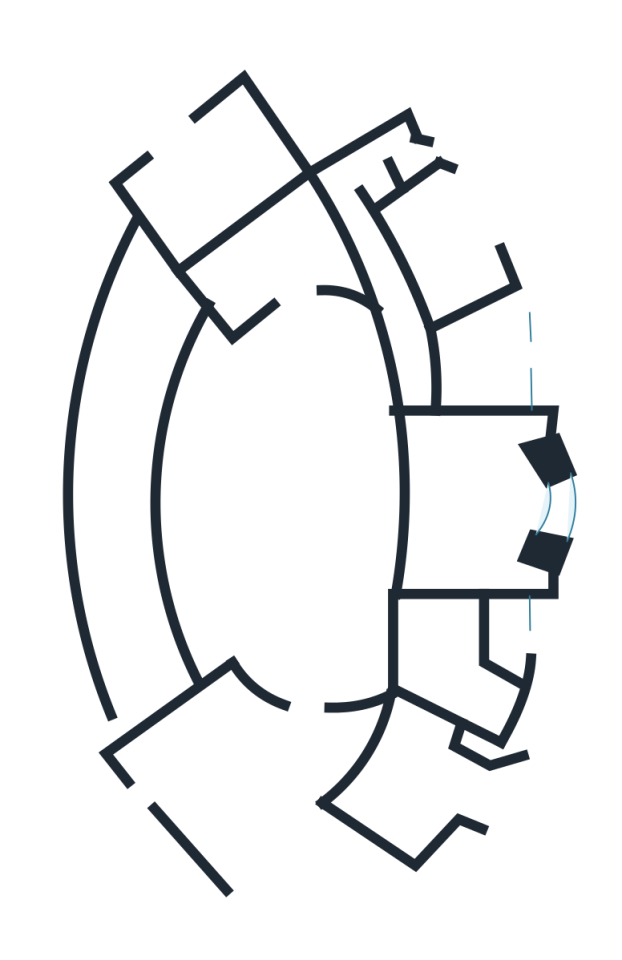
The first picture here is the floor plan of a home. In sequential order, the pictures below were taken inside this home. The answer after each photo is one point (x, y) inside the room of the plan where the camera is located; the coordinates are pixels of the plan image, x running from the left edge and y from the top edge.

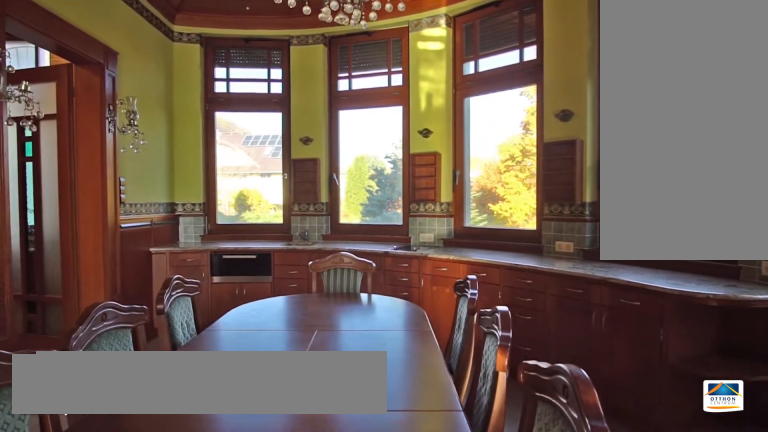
(420, 780)
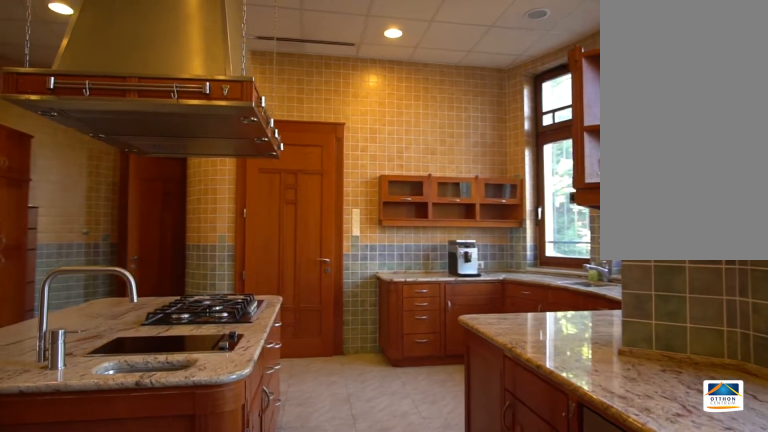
(463, 656)
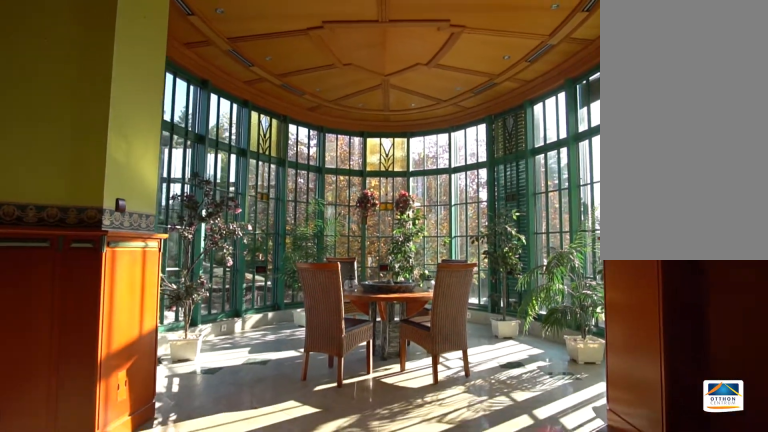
(278, 832)
